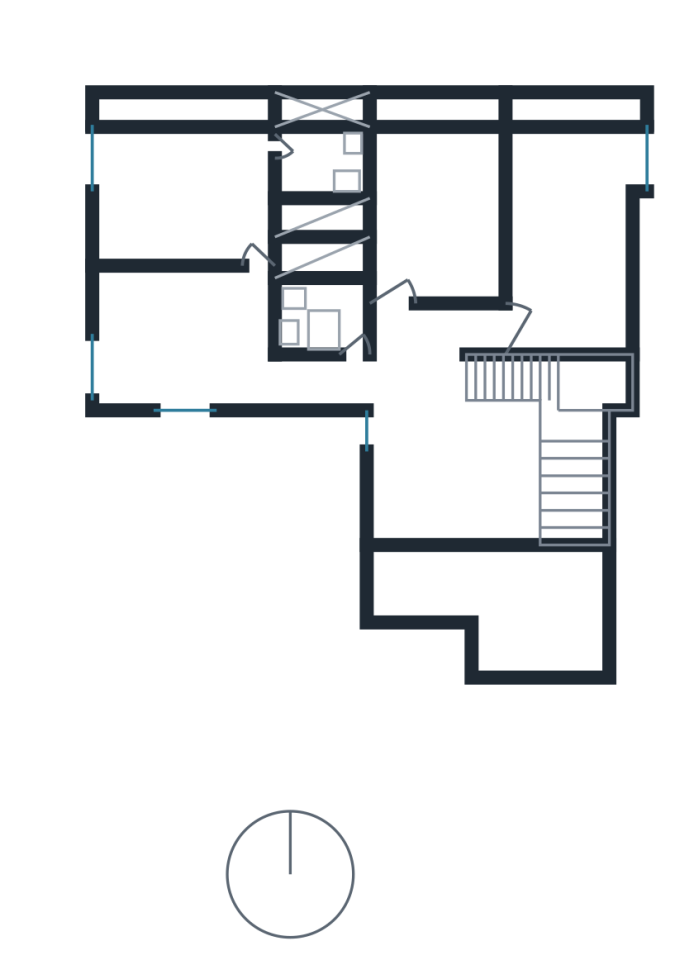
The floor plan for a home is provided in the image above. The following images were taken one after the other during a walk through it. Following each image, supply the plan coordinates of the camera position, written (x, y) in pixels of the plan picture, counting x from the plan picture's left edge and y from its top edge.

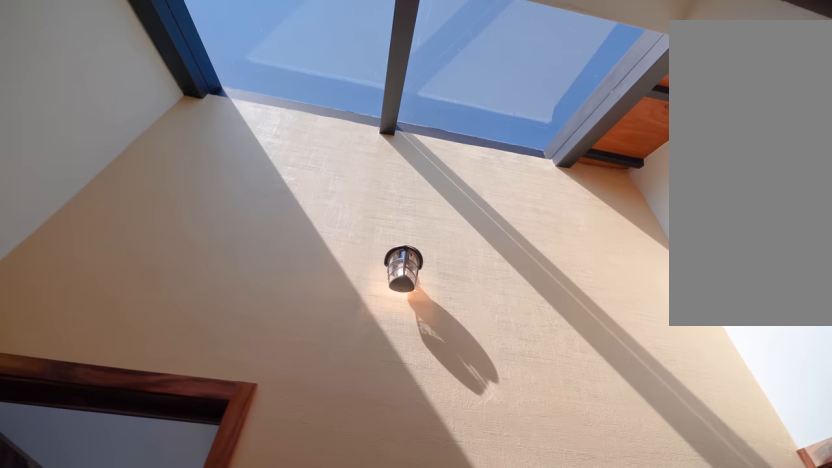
(392, 363)
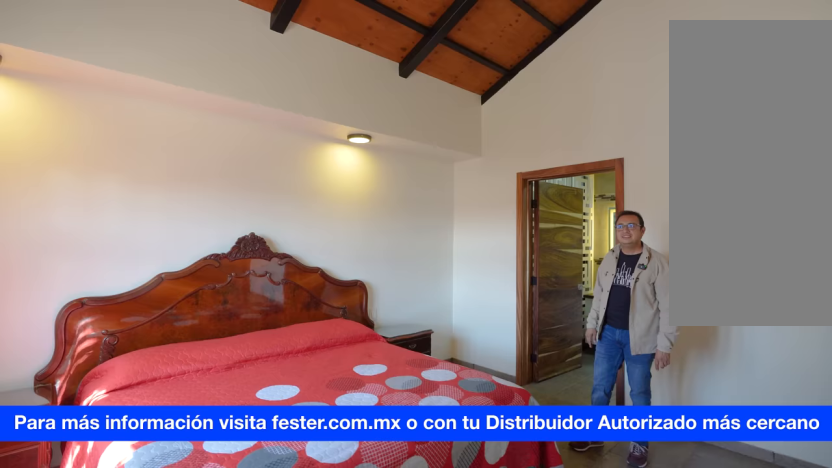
(188, 236)
